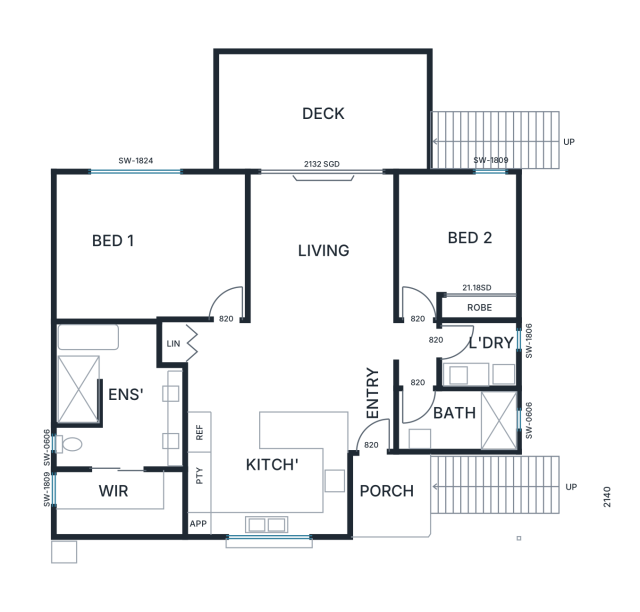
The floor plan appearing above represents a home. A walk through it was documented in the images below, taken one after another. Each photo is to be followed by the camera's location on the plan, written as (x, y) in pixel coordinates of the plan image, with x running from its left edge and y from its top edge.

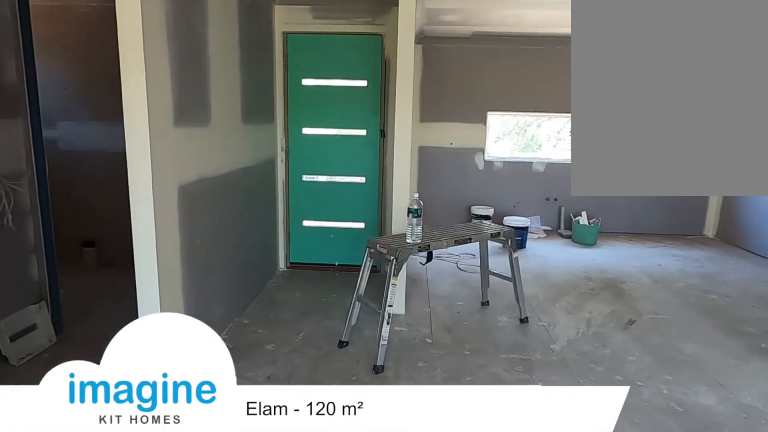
(334, 221)
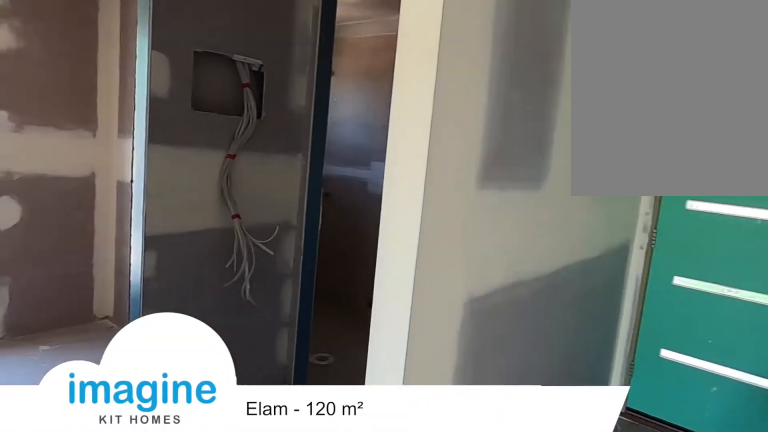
(339, 315)
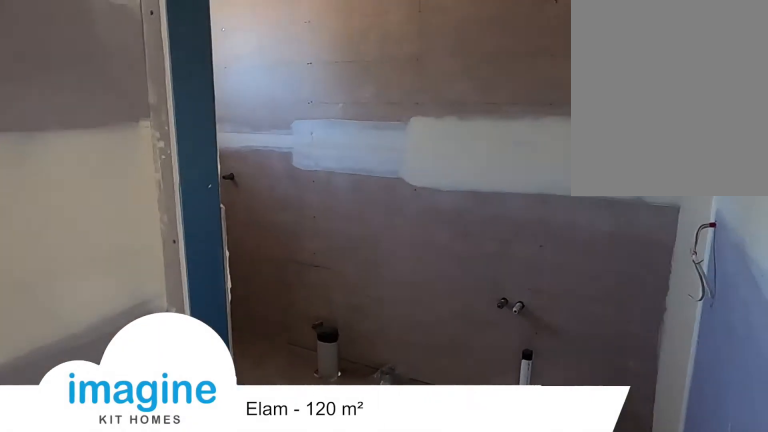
(399, 340)
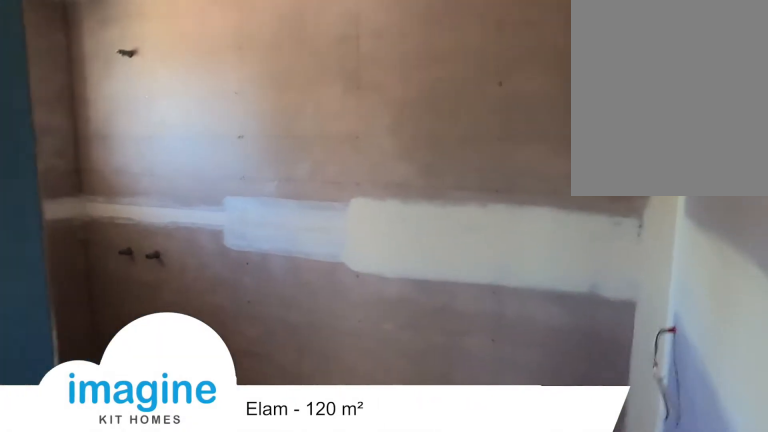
(422, 354)
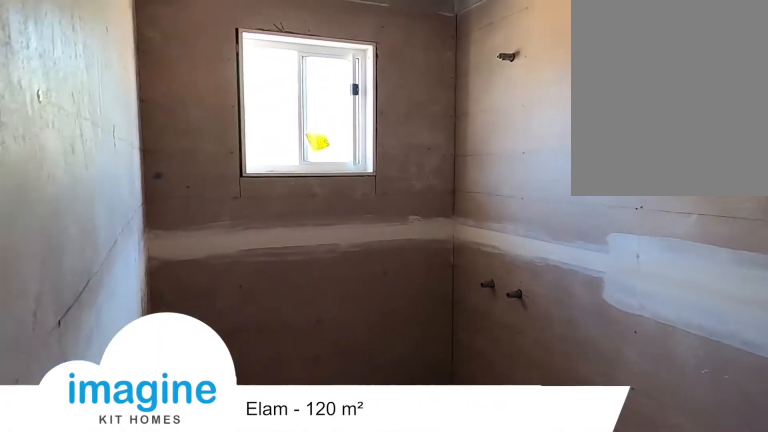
(427, 389)
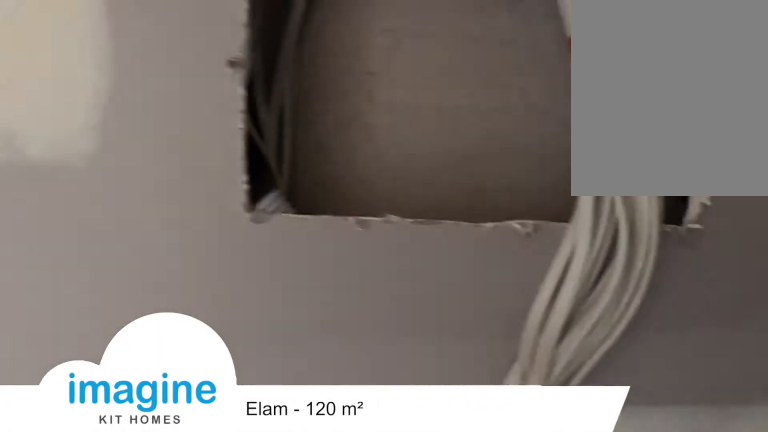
(423, 374)
